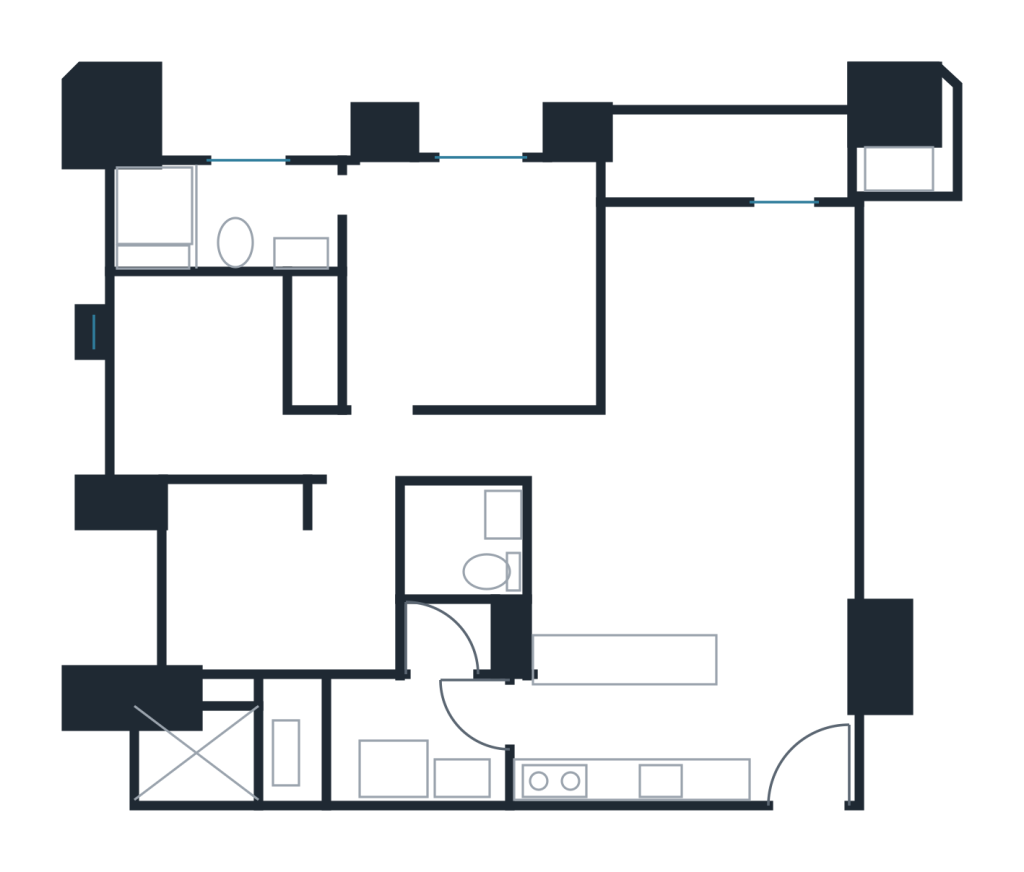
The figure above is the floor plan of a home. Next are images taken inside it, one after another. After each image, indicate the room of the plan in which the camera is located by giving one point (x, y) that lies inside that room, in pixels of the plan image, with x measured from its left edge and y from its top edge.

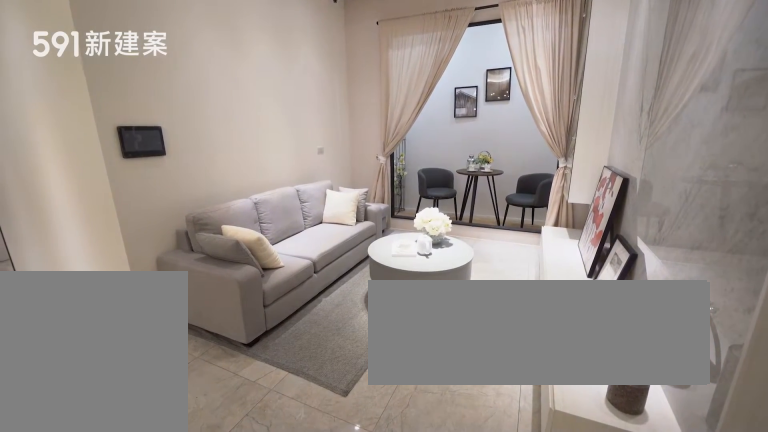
(714, 308)
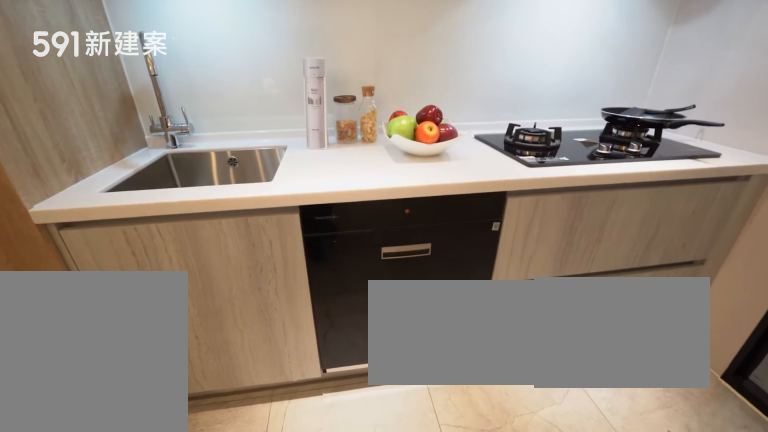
(604, 744)
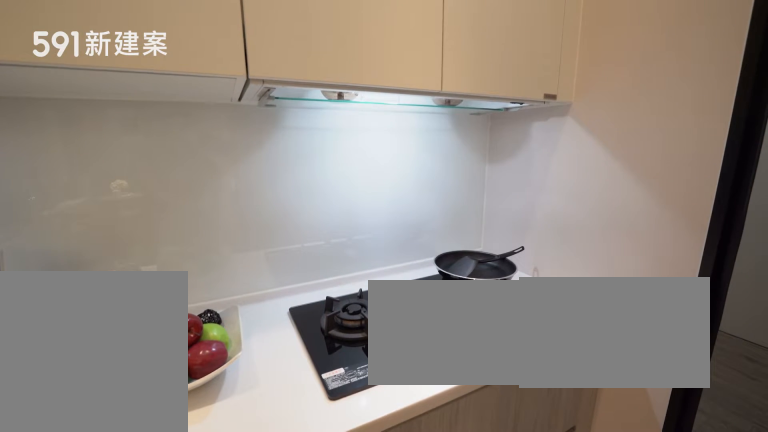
(604, 744)
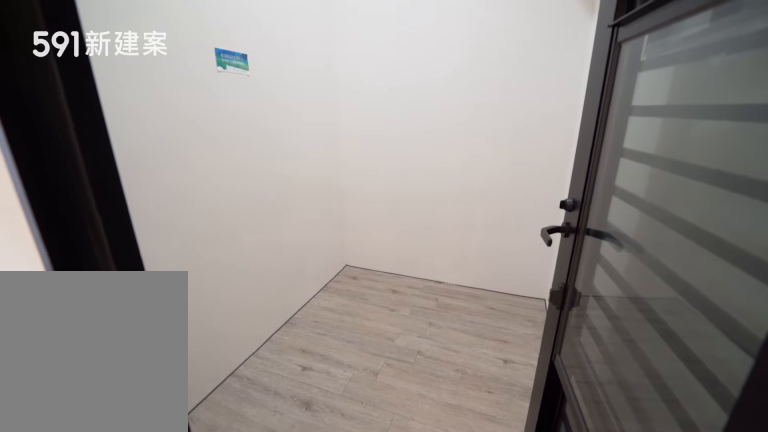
(411, 741)
